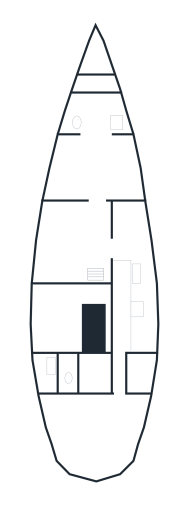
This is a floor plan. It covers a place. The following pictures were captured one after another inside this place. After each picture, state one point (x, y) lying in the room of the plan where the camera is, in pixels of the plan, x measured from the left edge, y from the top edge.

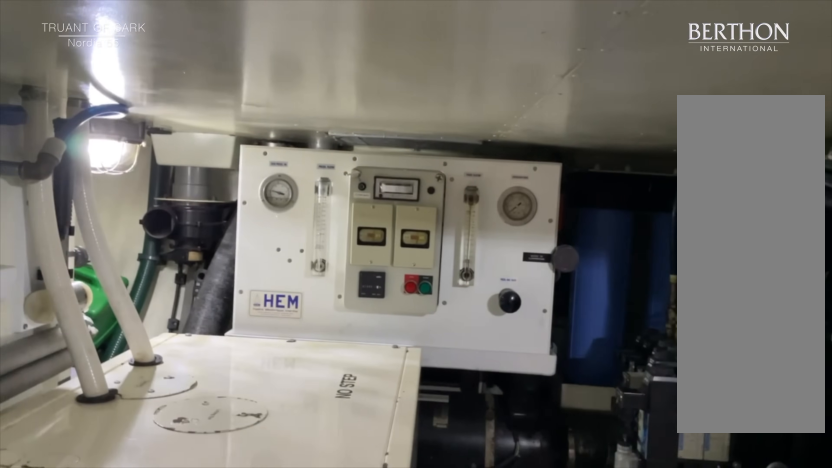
(70, 322)
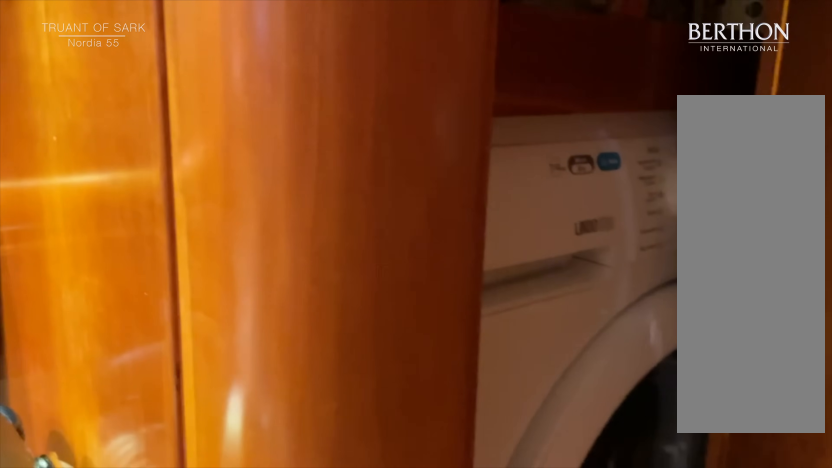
(135, 300)
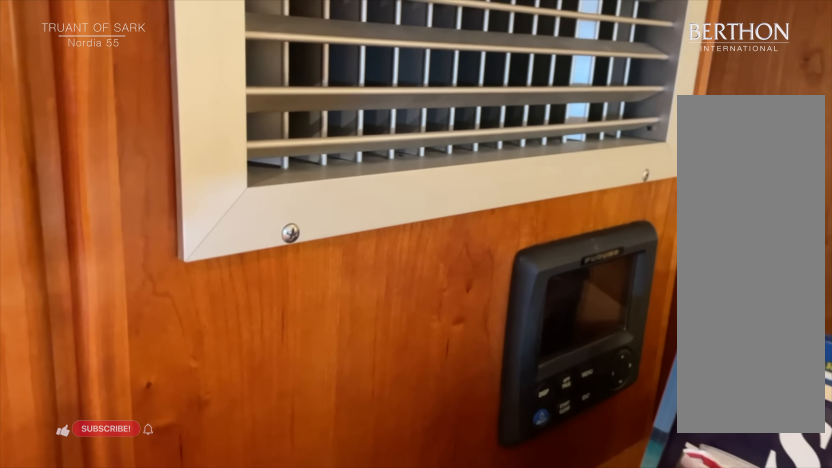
(96, 405)
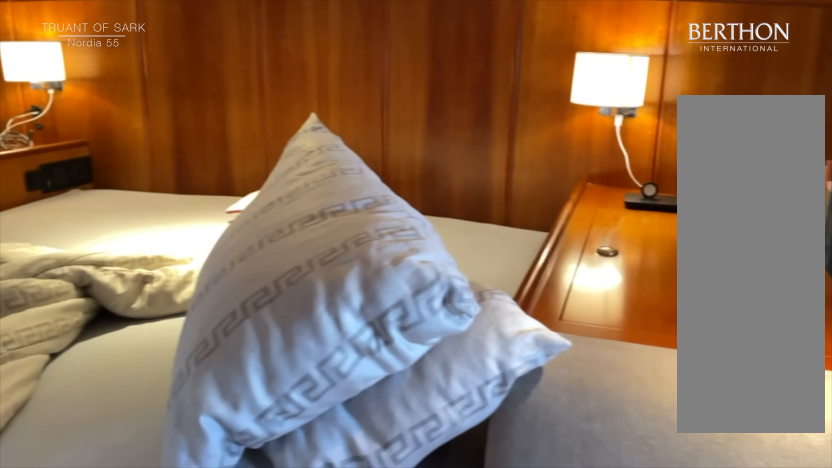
(95, 410)
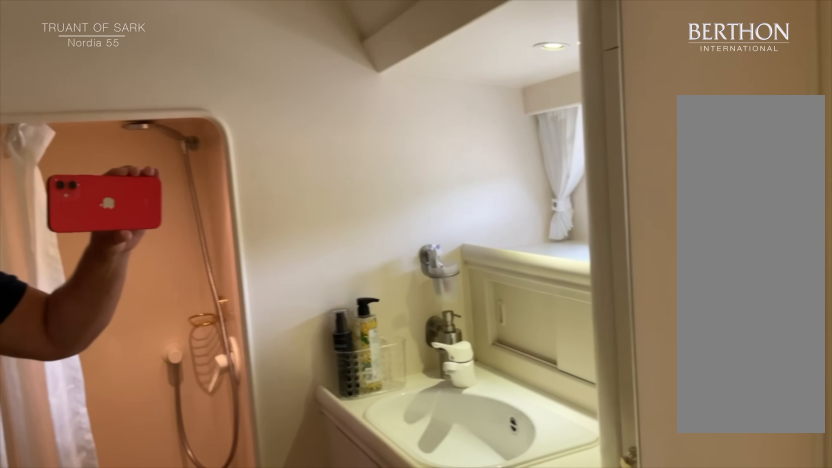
(66, 368)
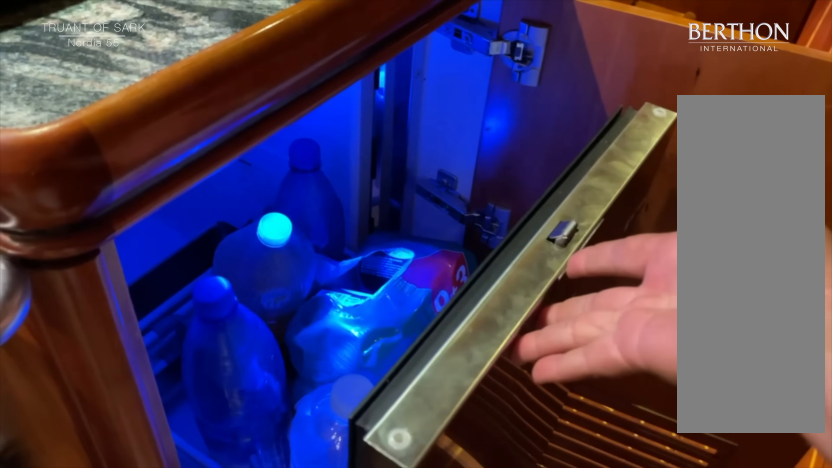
(135, 300)
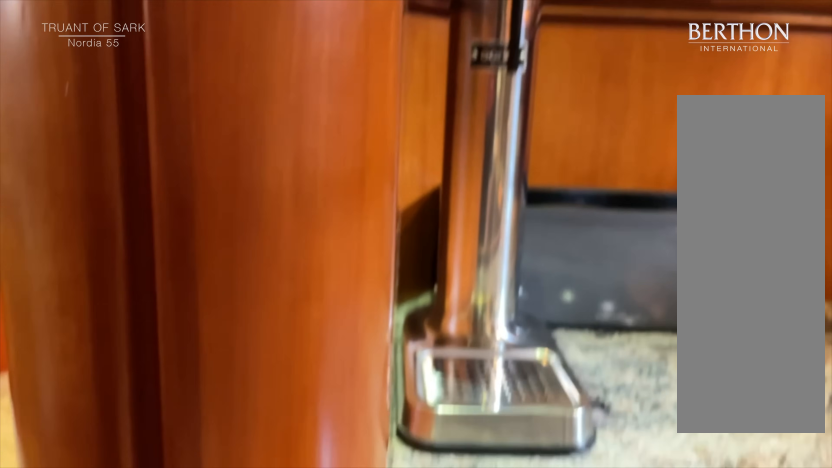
(135, 300)
